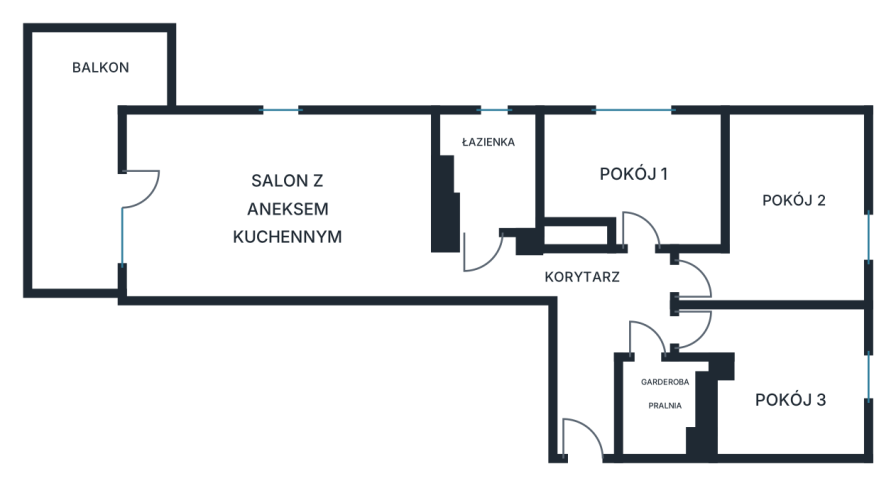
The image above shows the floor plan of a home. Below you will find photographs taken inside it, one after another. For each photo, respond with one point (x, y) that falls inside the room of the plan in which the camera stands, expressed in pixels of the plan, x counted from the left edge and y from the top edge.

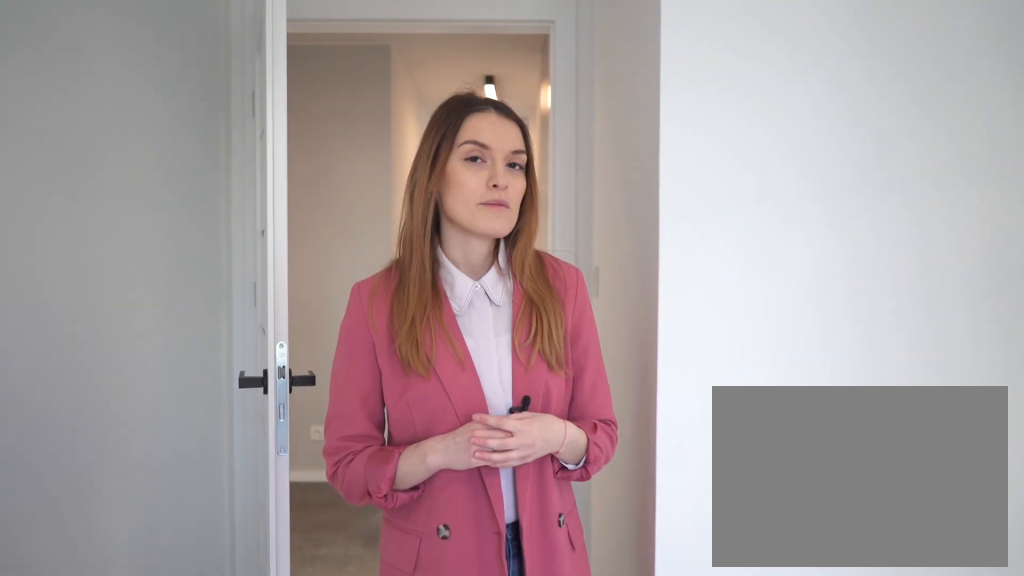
(790, 212)
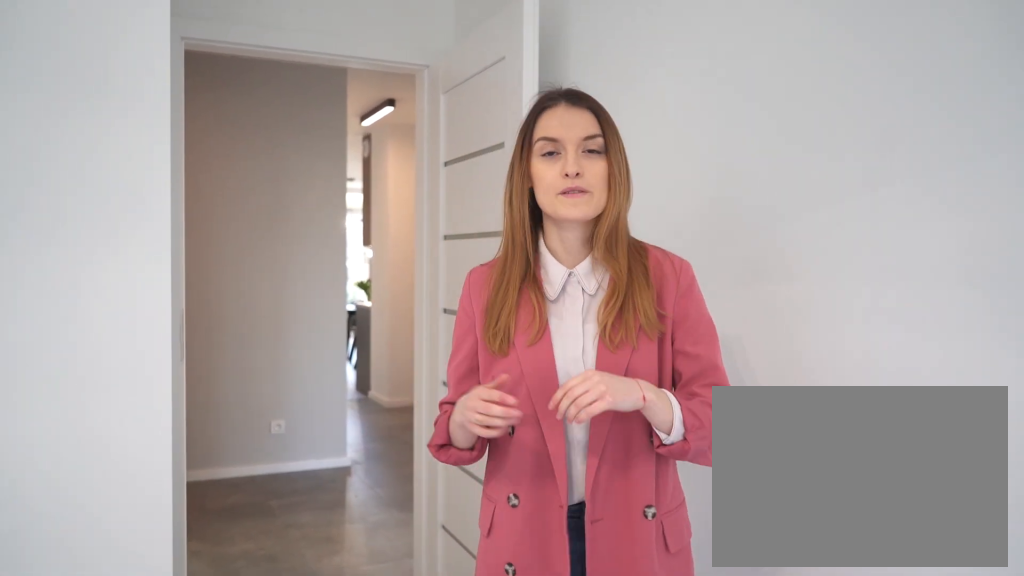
(786, 378)
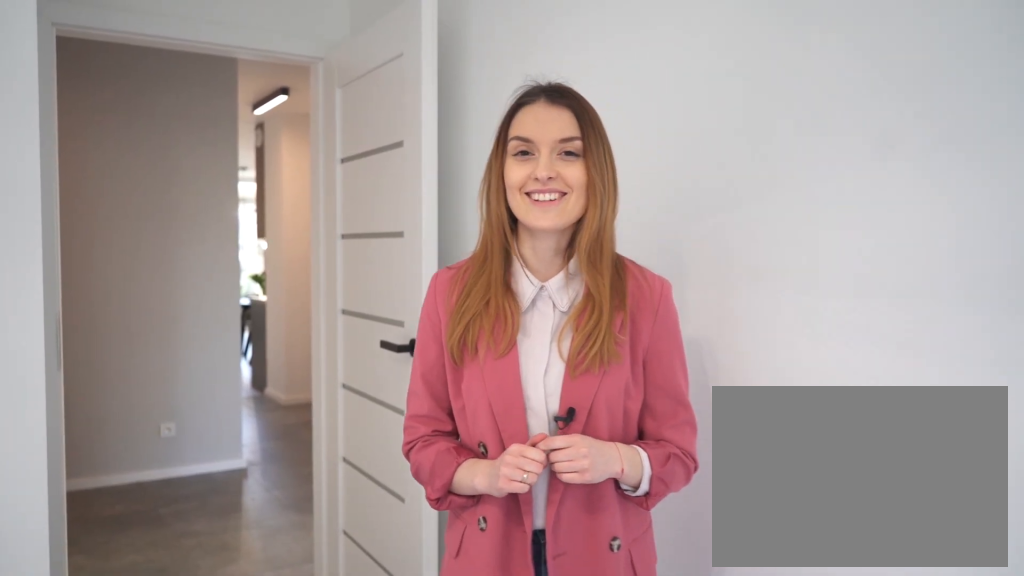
(808, 378)
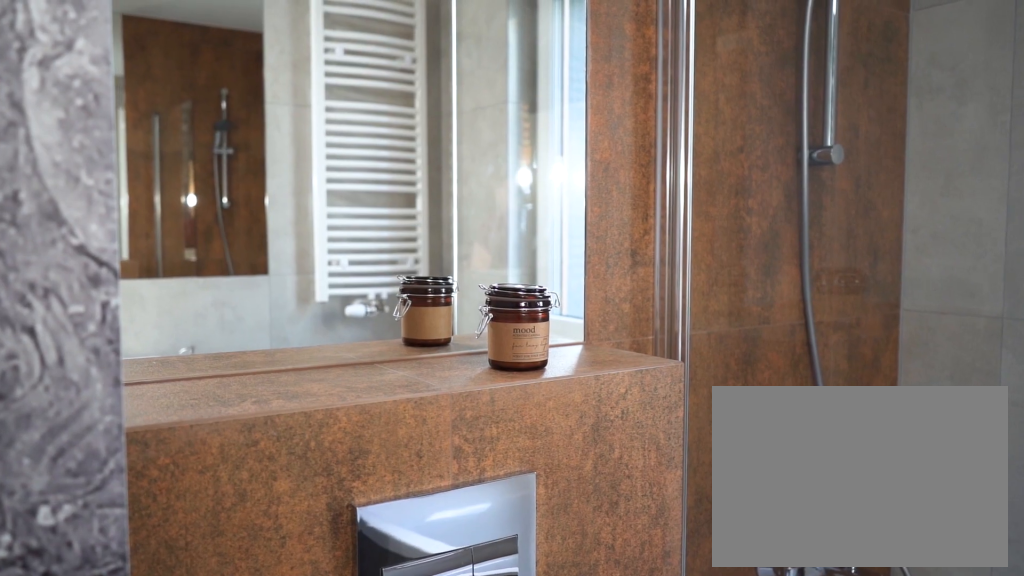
(491, 171)
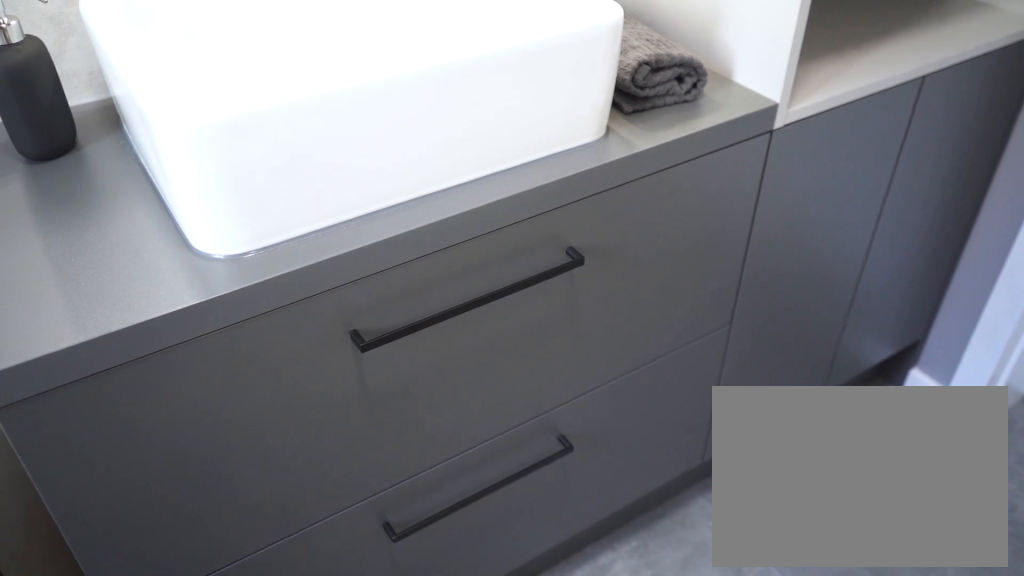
(491, 171)
